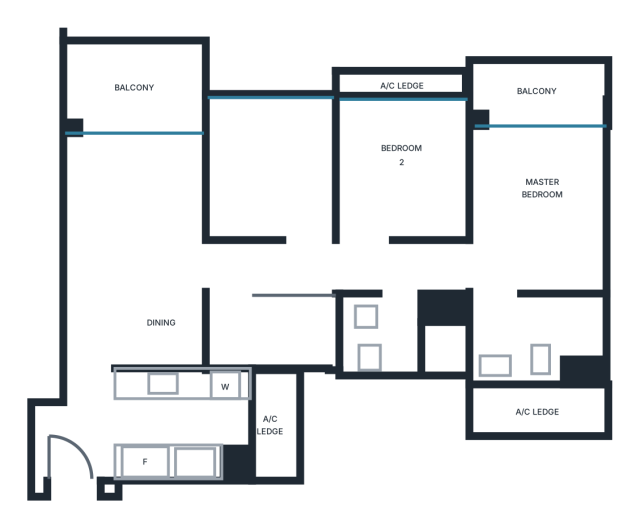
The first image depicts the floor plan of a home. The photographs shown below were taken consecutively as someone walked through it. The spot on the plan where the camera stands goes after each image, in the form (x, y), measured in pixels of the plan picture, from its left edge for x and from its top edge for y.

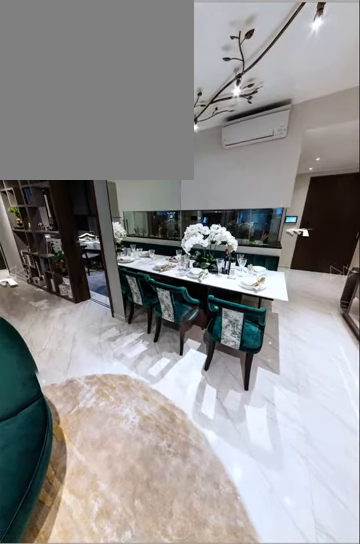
(132, 219)
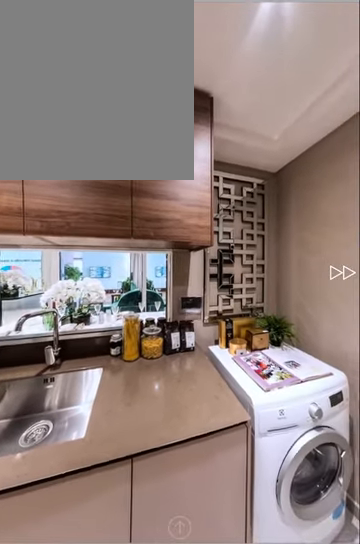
(167, 406)
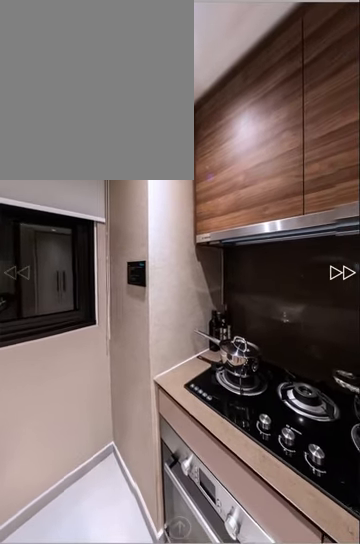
(194, 428)
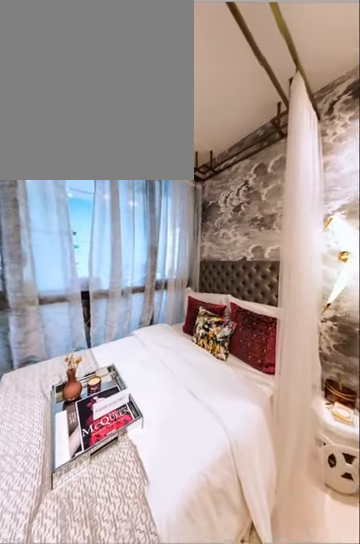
(377, 184)
